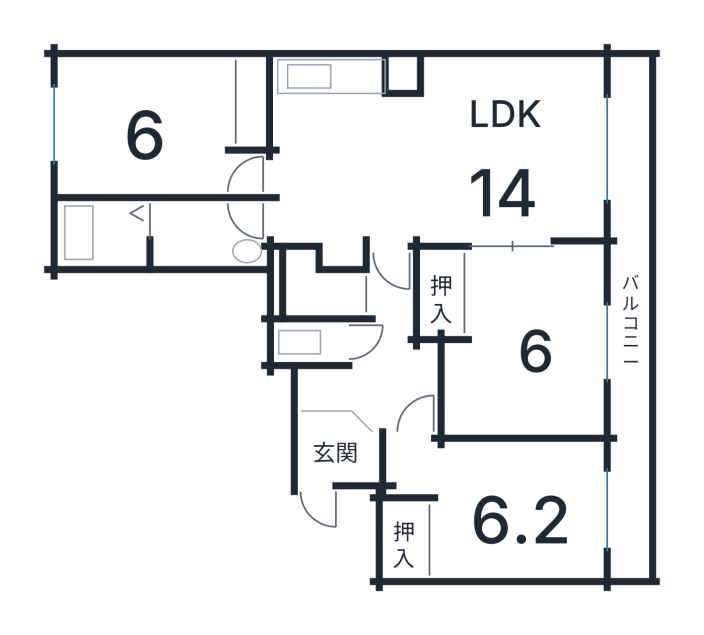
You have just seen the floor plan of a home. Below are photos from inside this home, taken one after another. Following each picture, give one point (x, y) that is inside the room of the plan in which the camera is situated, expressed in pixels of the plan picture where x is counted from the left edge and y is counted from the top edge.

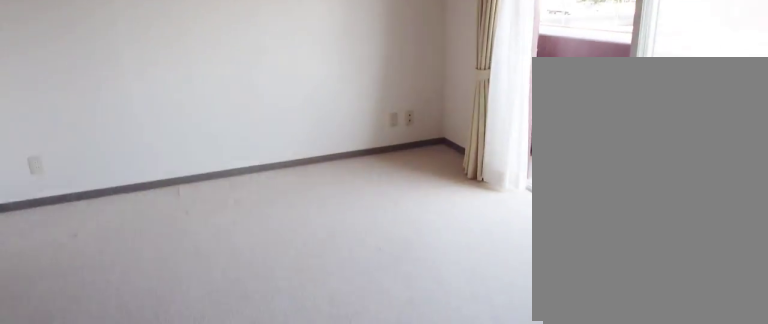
(415, 155)
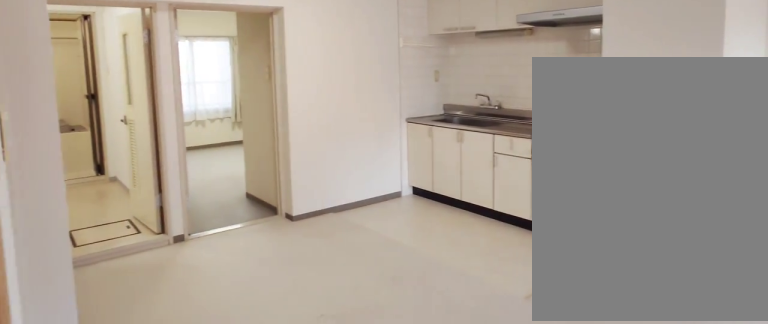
(415, 155)
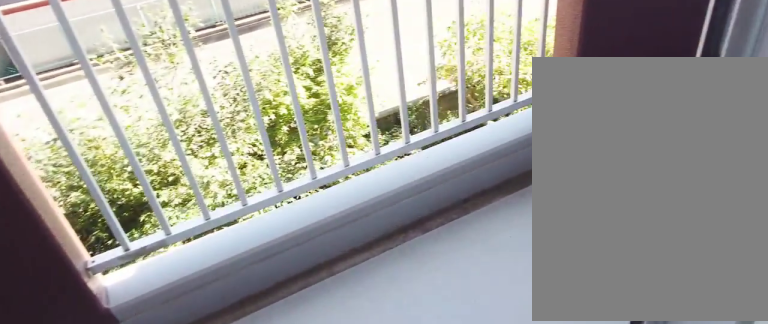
(634, 319)
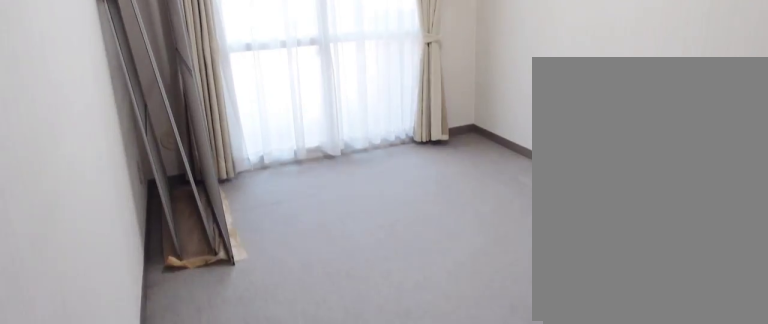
(501, 511)
